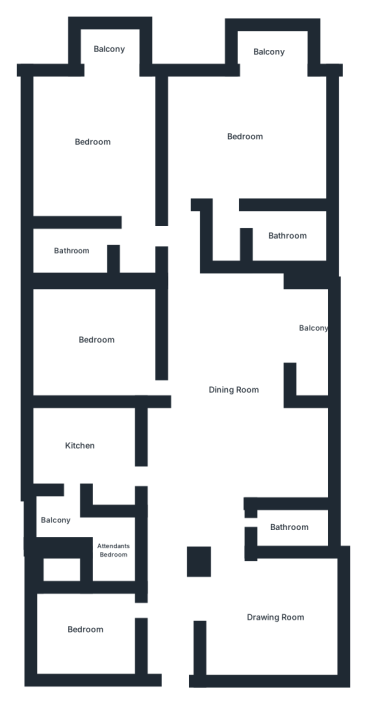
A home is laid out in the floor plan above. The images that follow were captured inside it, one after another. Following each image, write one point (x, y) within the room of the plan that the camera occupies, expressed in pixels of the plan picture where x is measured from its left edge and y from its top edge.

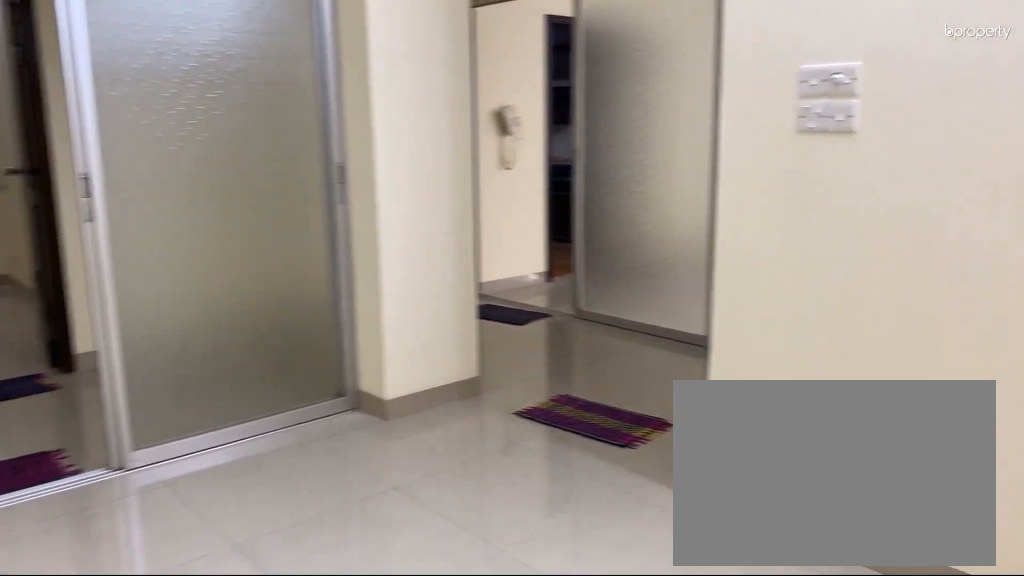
(273, 615)
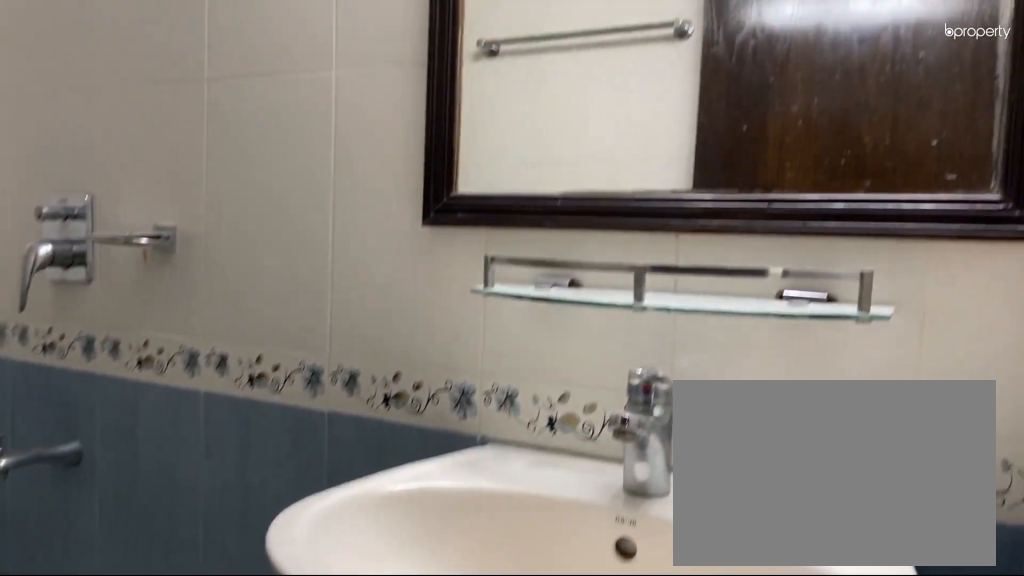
(288, 526)
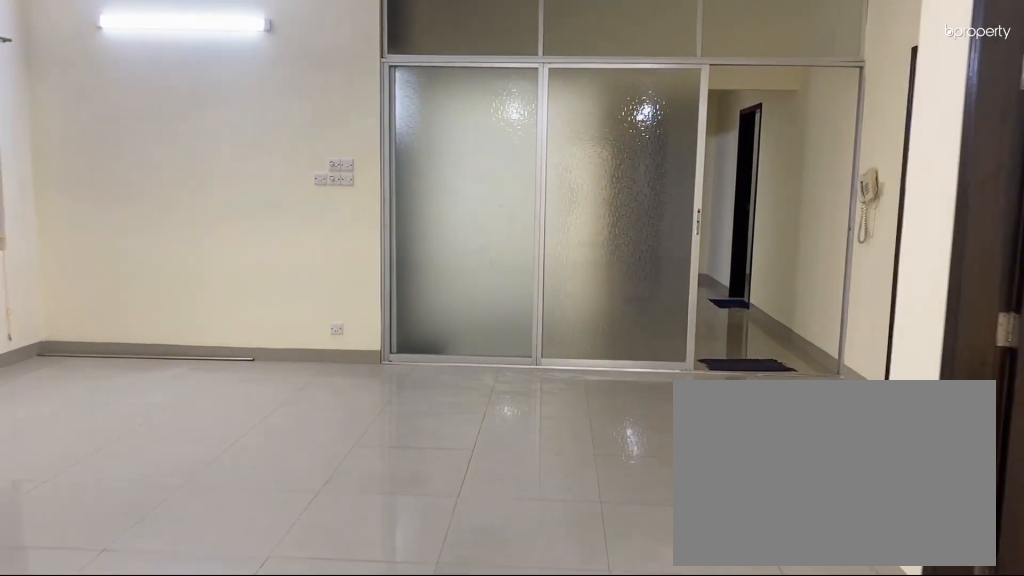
(232, 390)
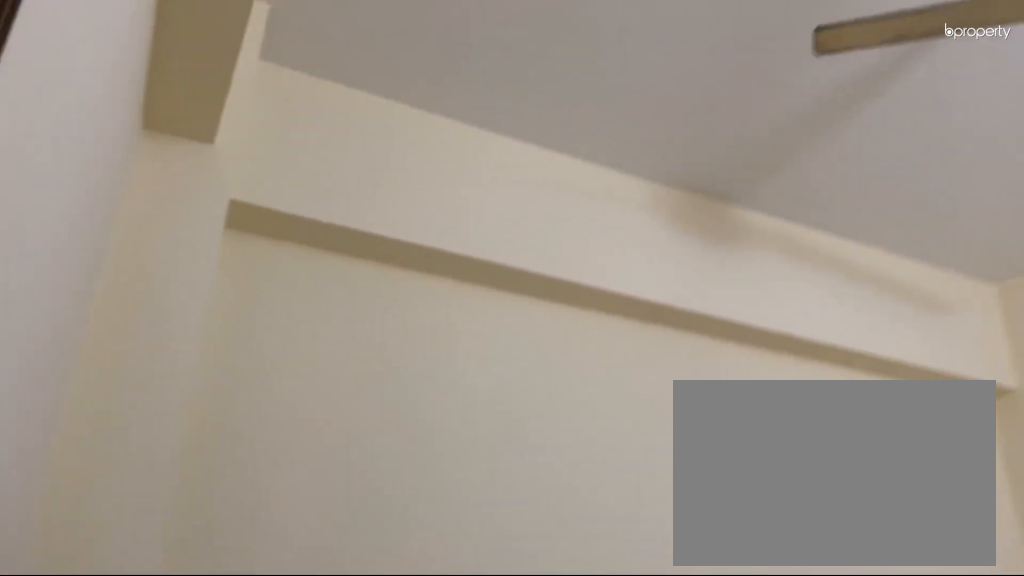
(84, 628)
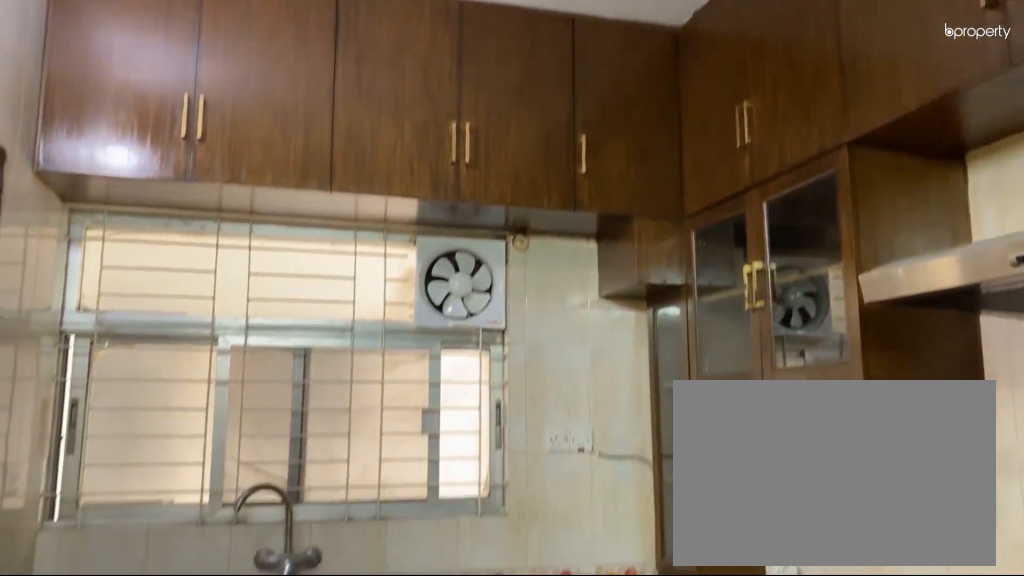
(81, 444)
